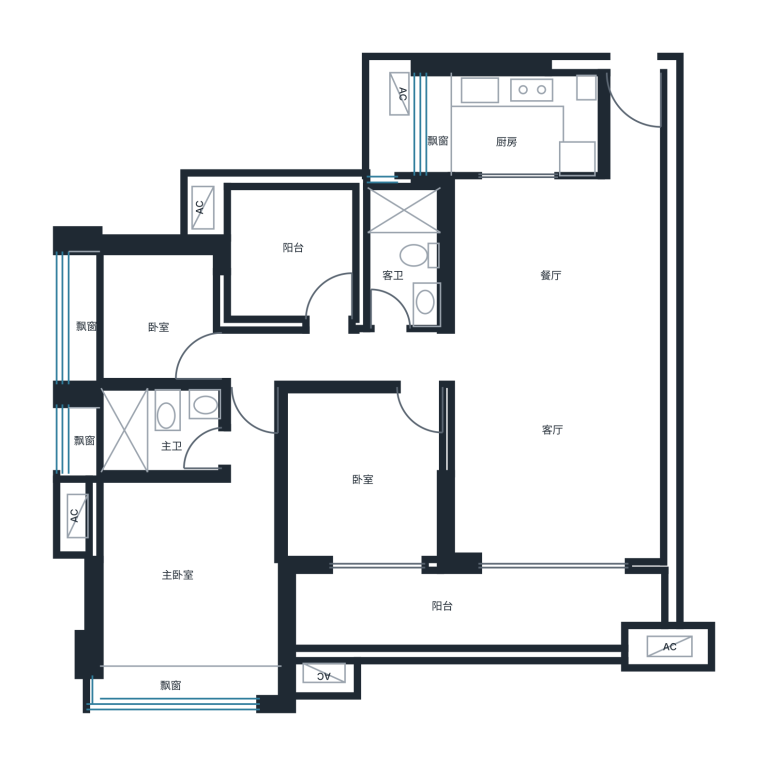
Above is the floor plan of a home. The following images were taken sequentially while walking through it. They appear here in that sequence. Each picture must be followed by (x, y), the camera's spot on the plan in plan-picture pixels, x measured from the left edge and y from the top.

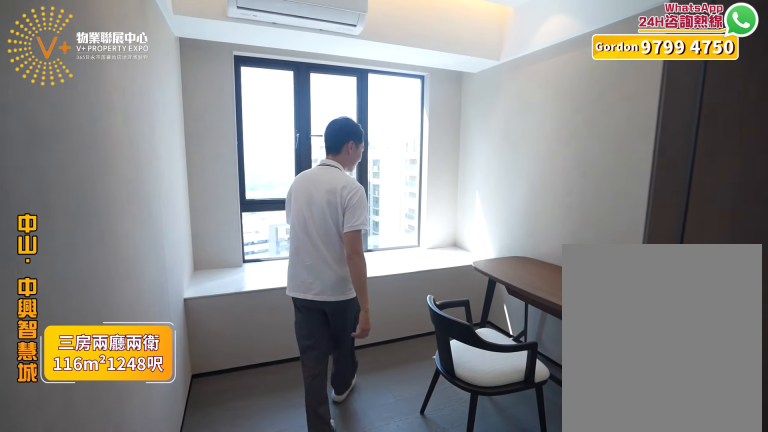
(129, 311)
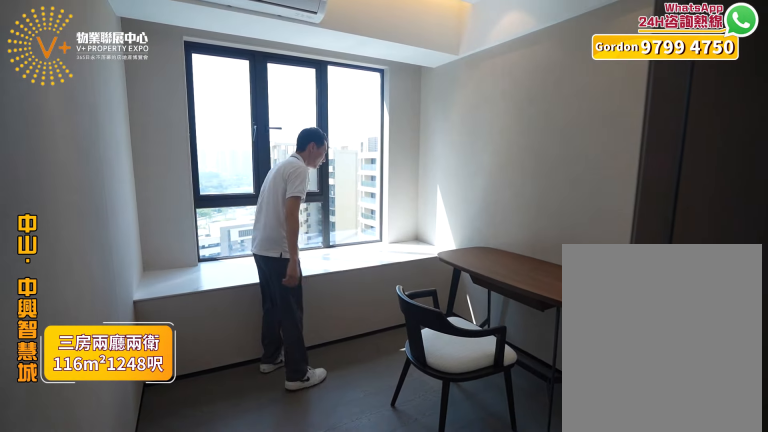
(130, 312)
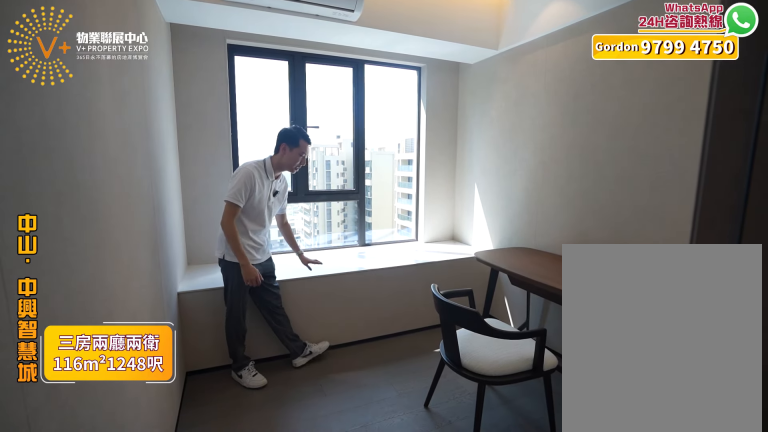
(134, 314)
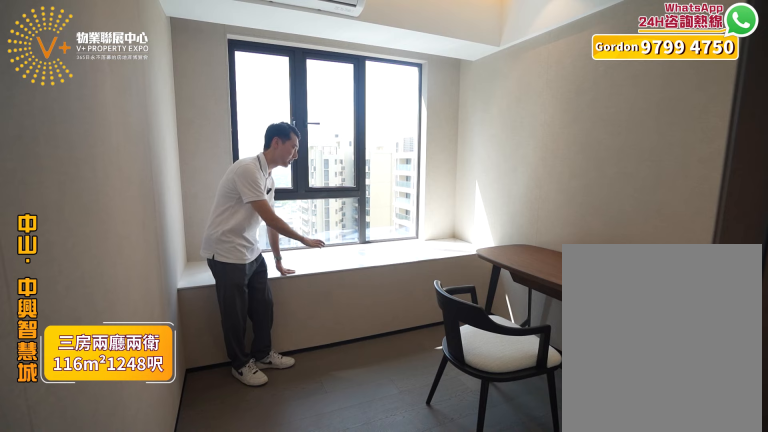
(140, 318)
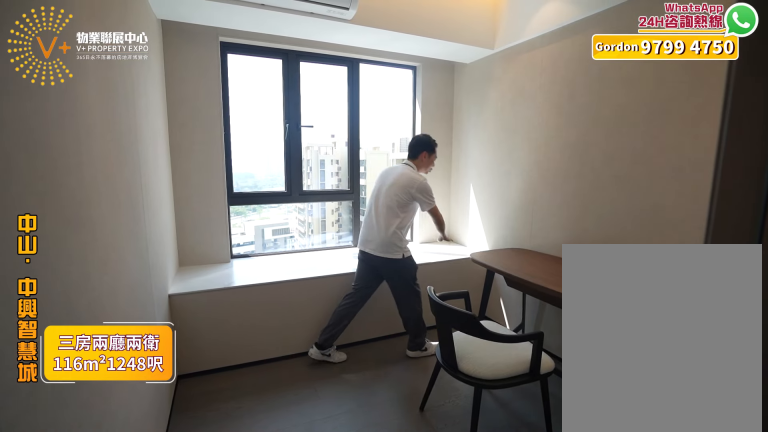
(130, 312)
